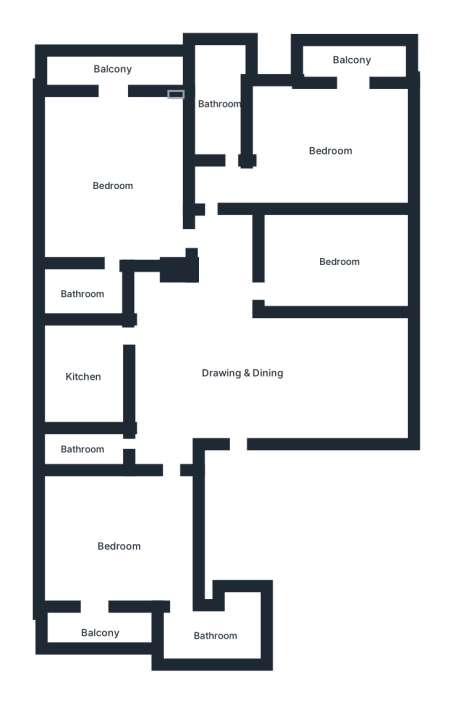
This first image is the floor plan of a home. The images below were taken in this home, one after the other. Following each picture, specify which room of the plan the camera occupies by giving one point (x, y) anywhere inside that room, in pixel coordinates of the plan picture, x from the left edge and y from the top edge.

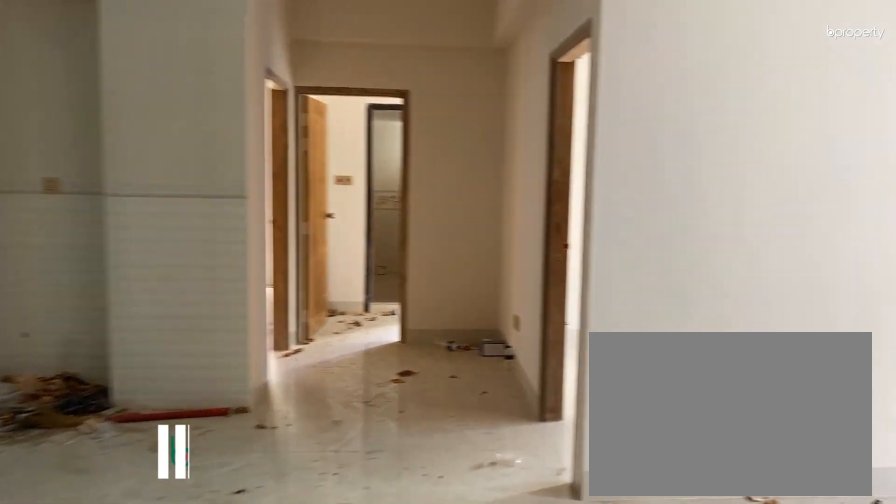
(243, 372)
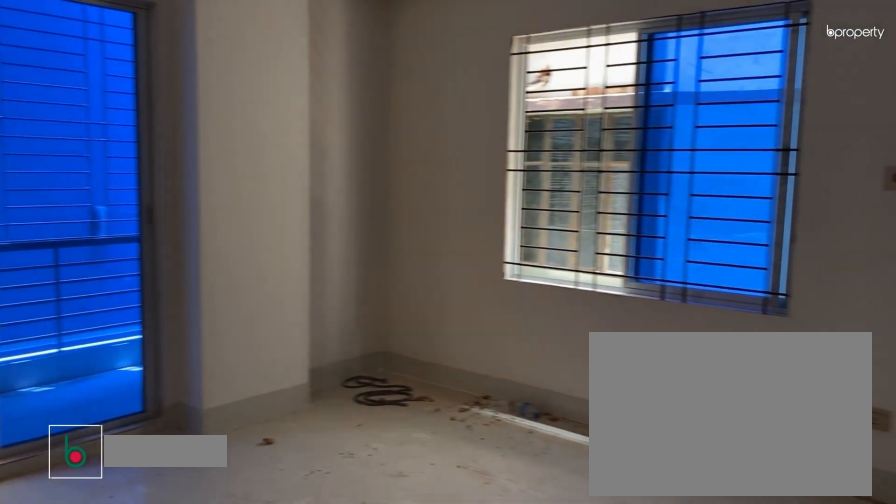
(120, 546)
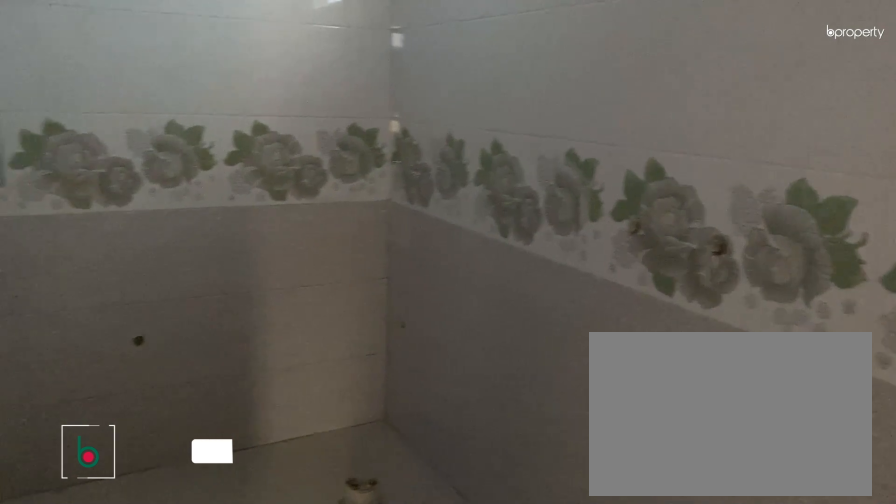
(214, 634)
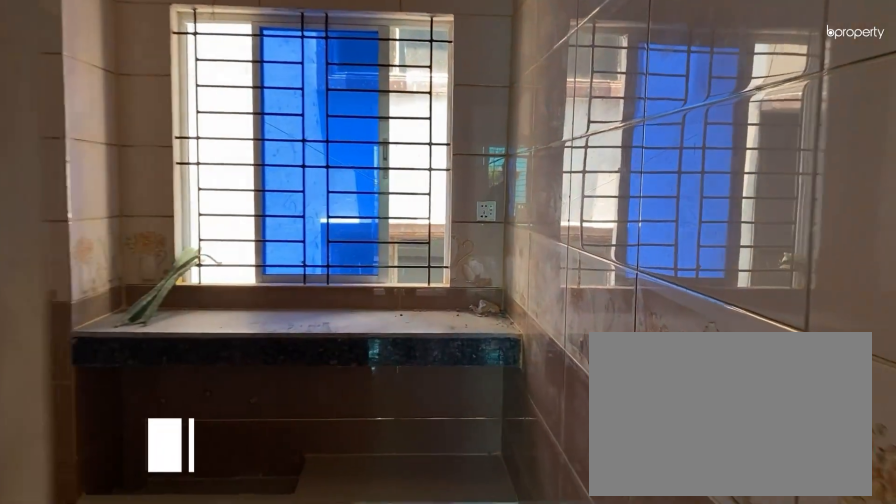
(84, 378)
